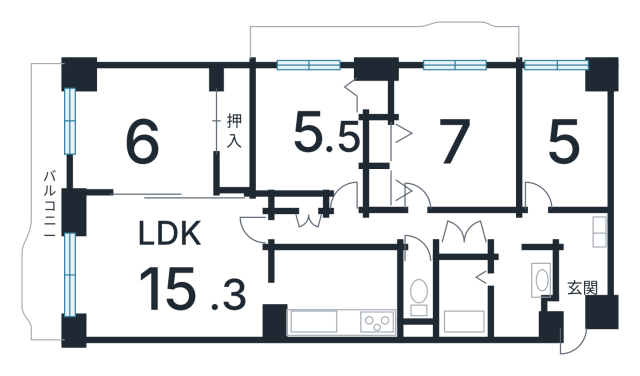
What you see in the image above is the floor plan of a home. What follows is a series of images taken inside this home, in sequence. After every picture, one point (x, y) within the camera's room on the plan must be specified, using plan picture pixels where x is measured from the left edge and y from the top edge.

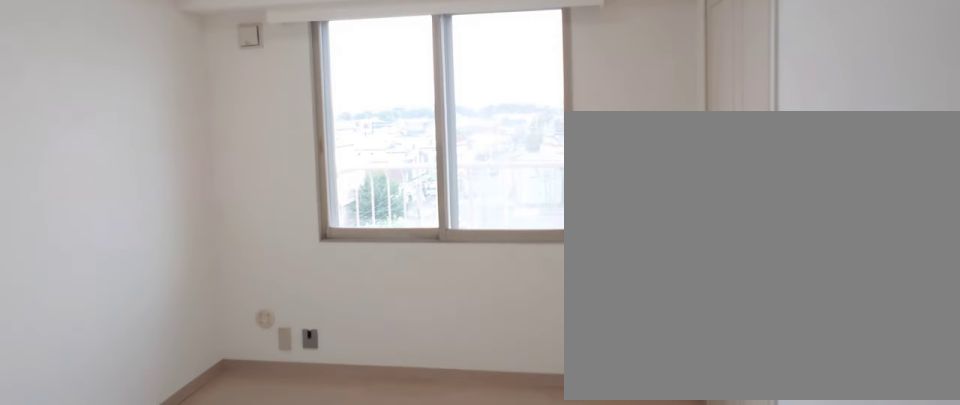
(304, 138)
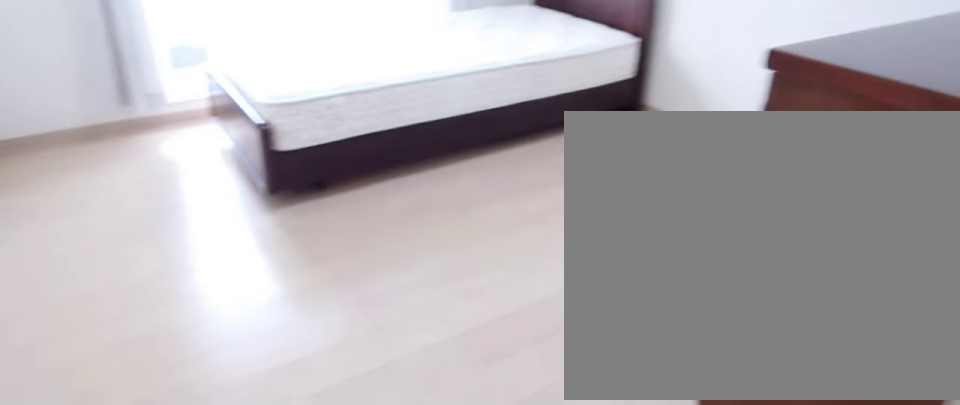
(446, 142)
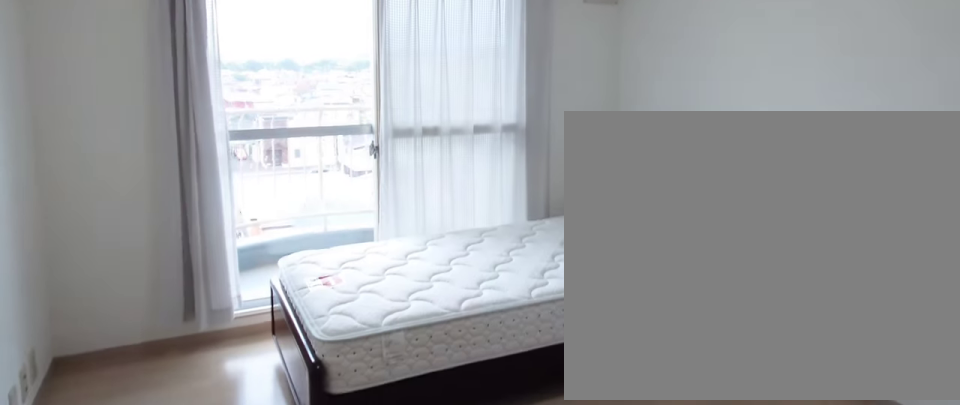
(446, 142)
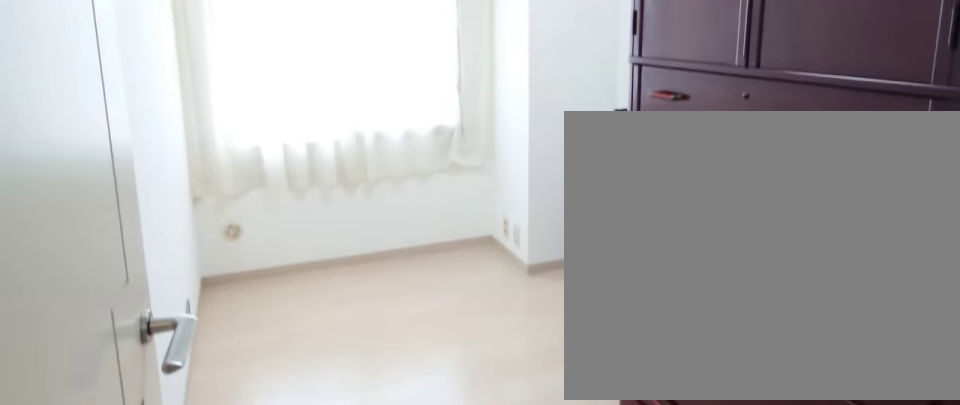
(563, 144)
